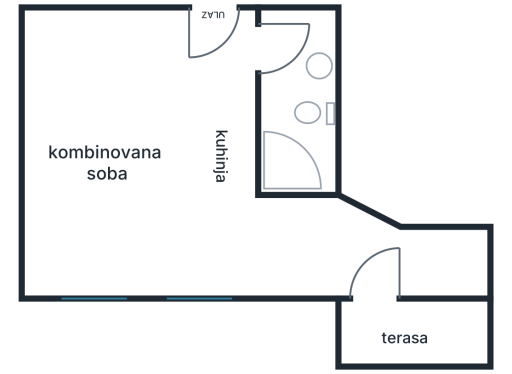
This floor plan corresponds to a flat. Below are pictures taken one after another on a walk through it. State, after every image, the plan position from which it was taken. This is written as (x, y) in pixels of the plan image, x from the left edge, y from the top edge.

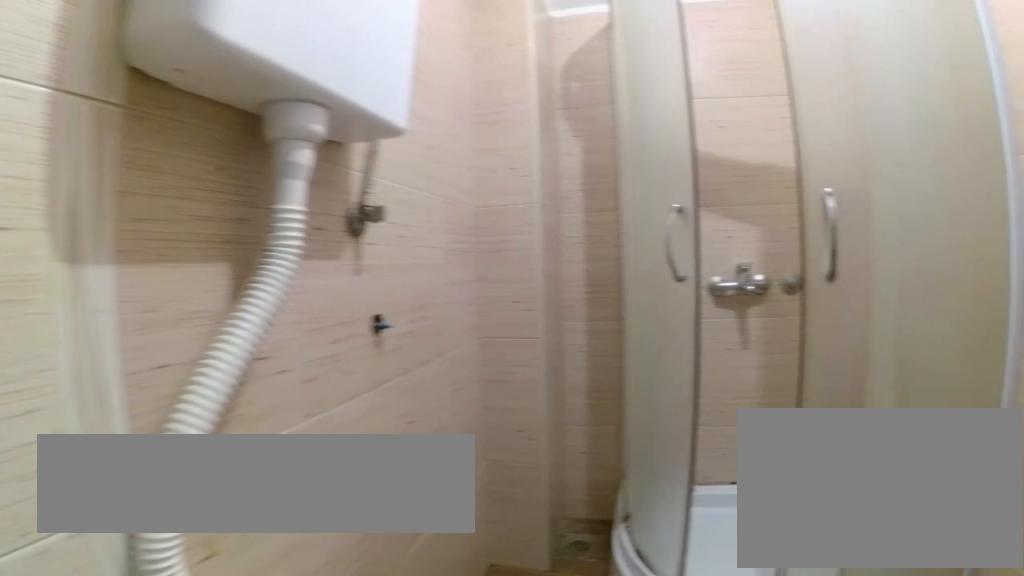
(289, 59)
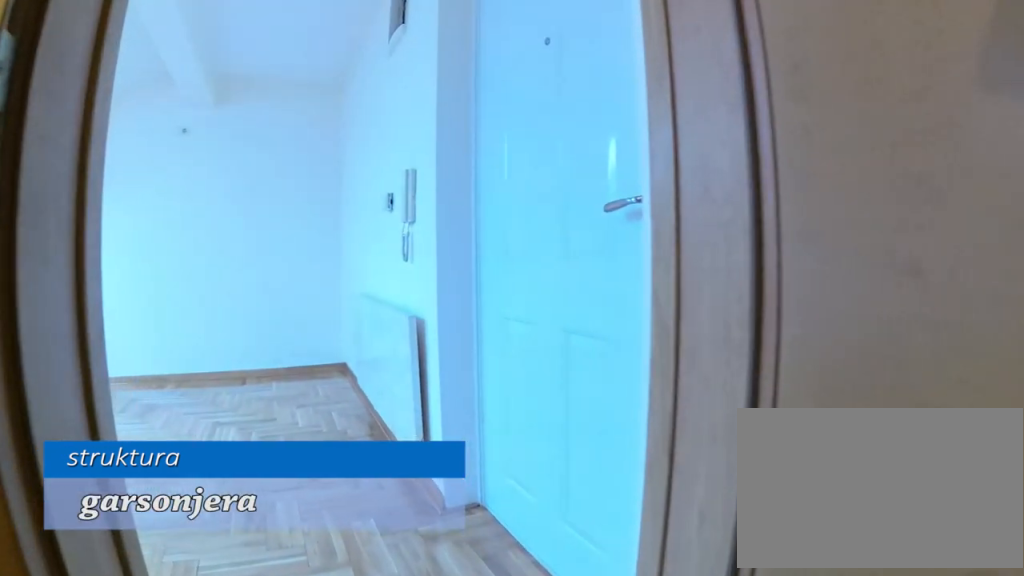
(302, 59)
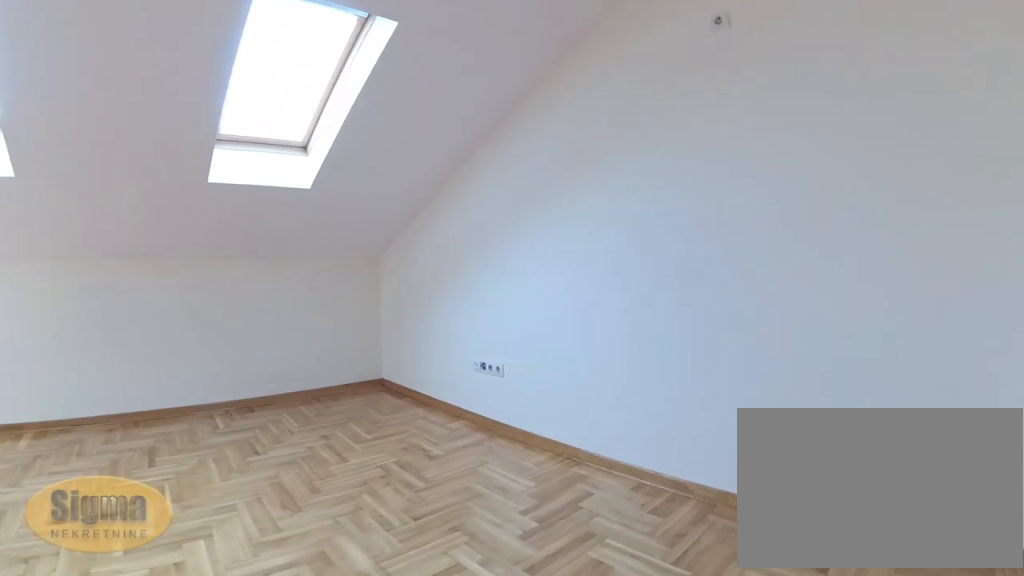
(147, 58)
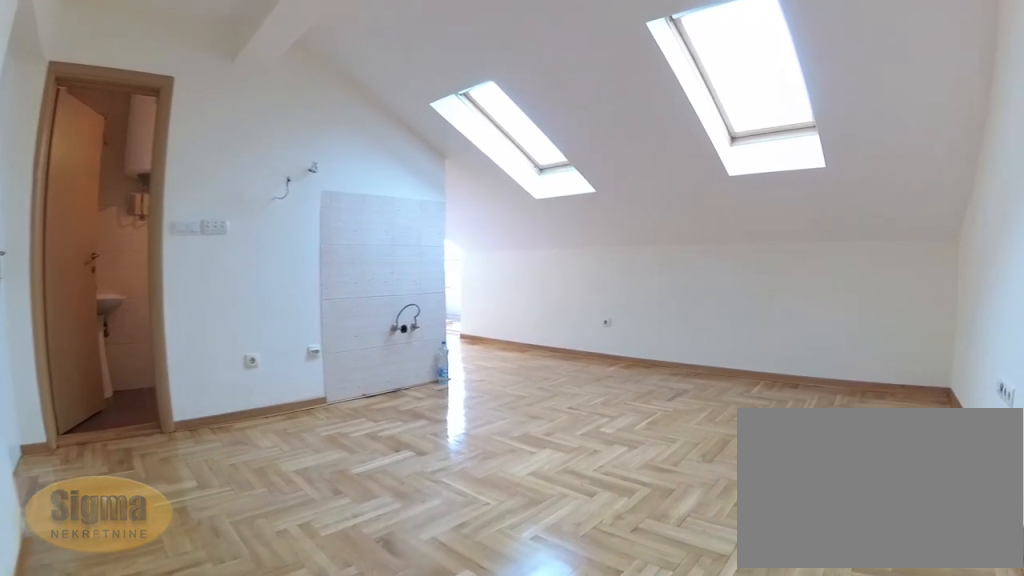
(68, 46)
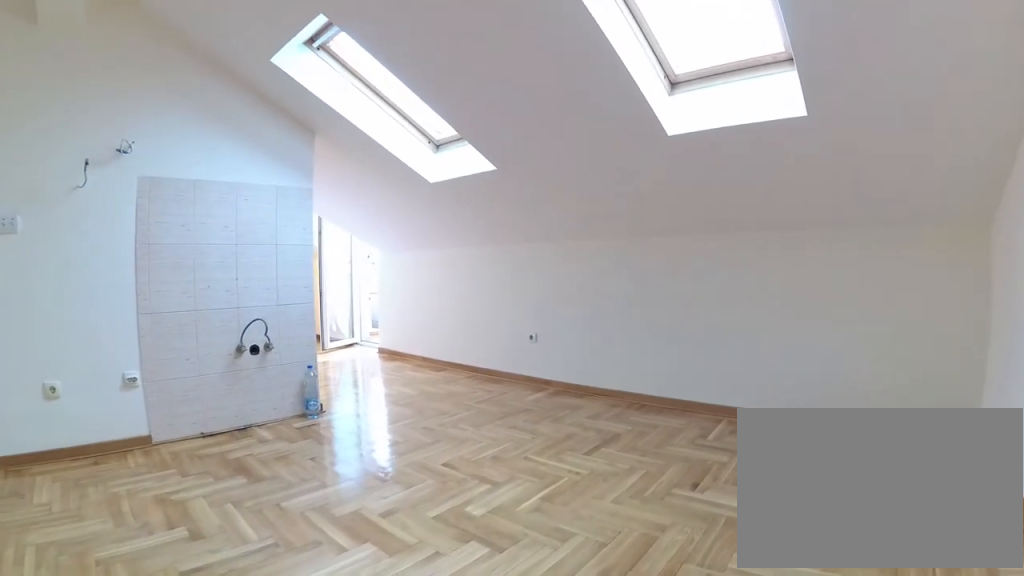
(67, 83)
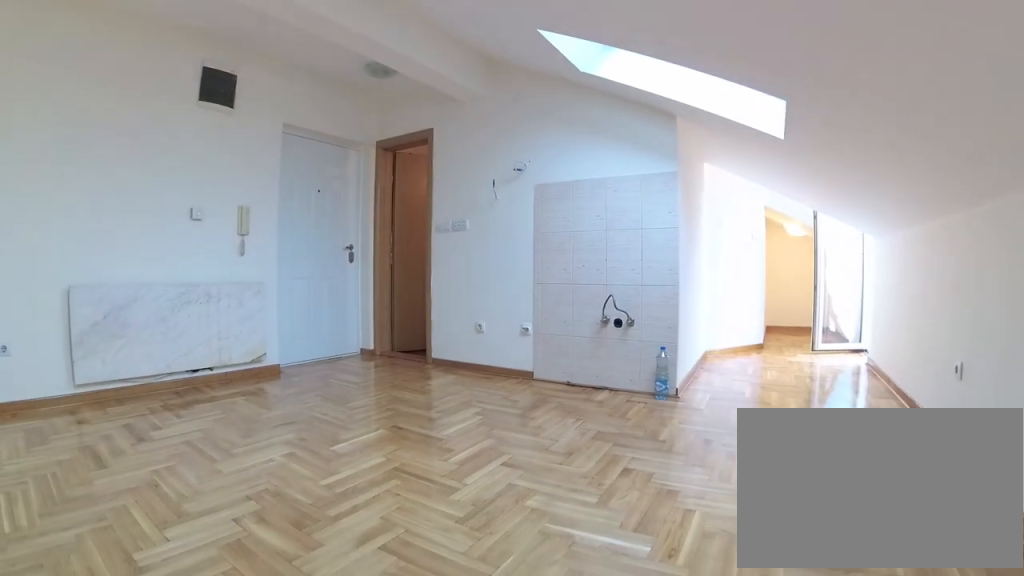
(59, 224)
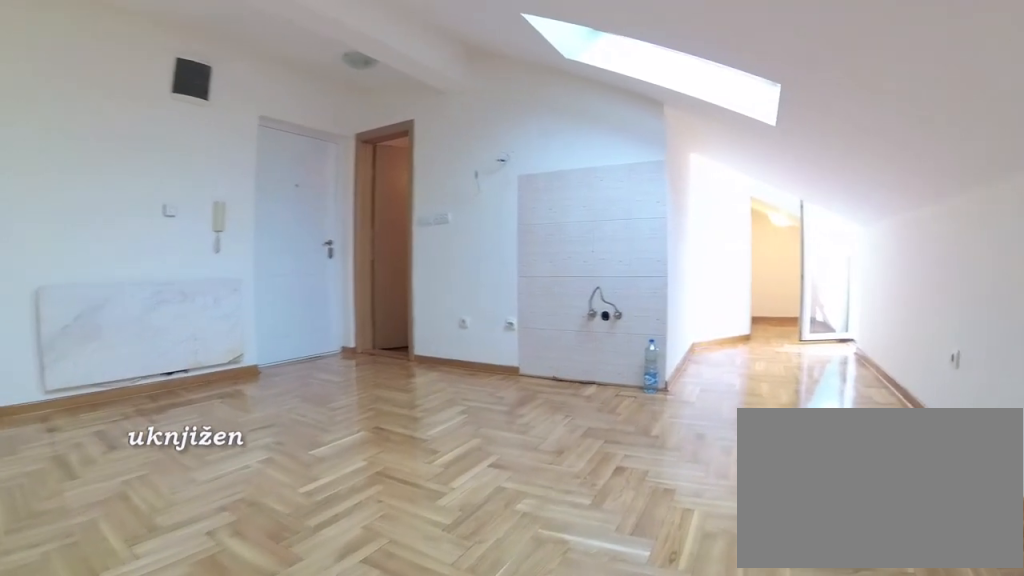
(77, 237)
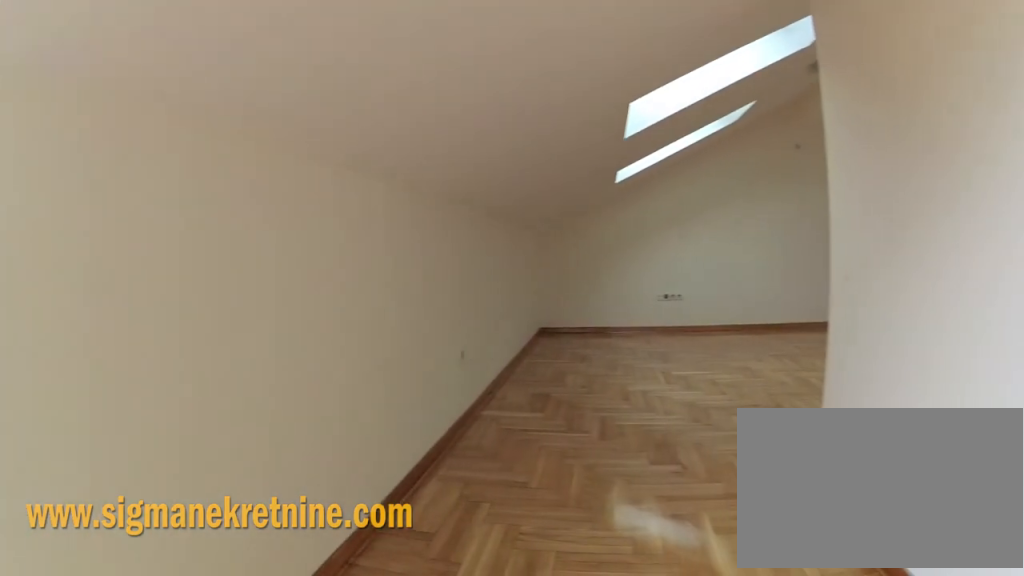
(393, 255)
